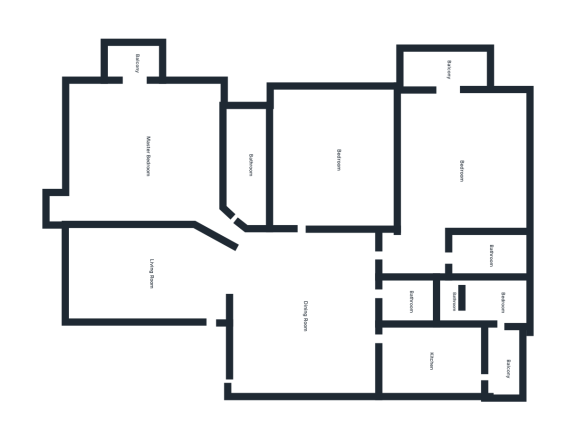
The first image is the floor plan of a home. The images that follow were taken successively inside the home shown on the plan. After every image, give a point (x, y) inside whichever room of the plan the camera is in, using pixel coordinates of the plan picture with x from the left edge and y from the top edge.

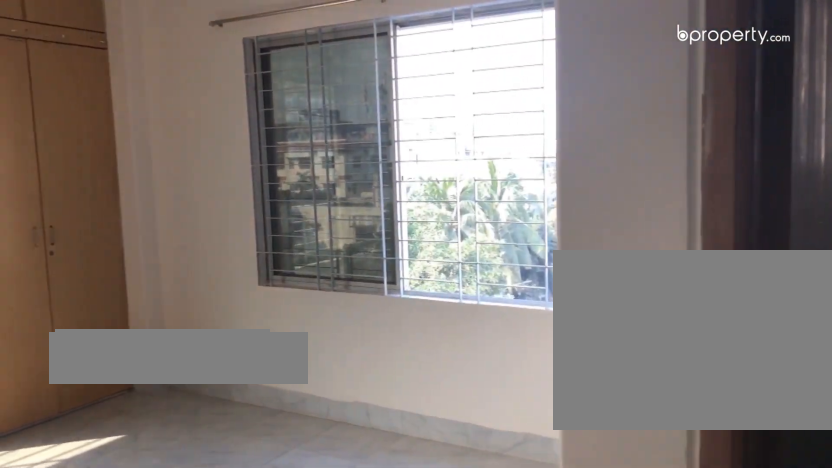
(474, 176)
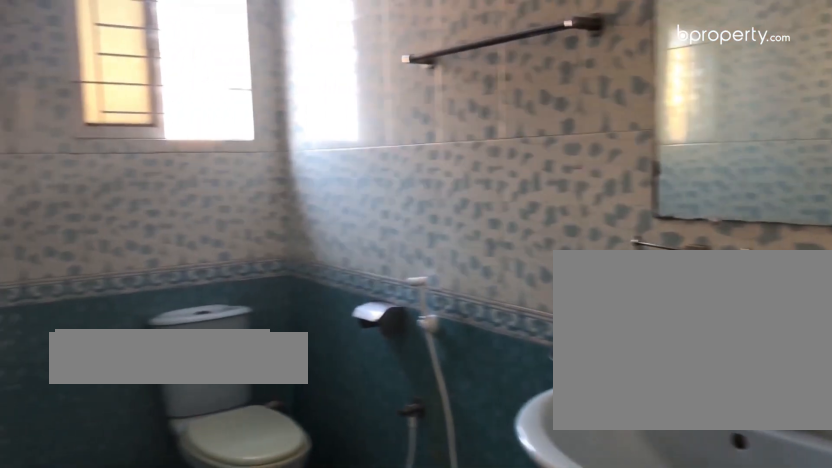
(505, 256)
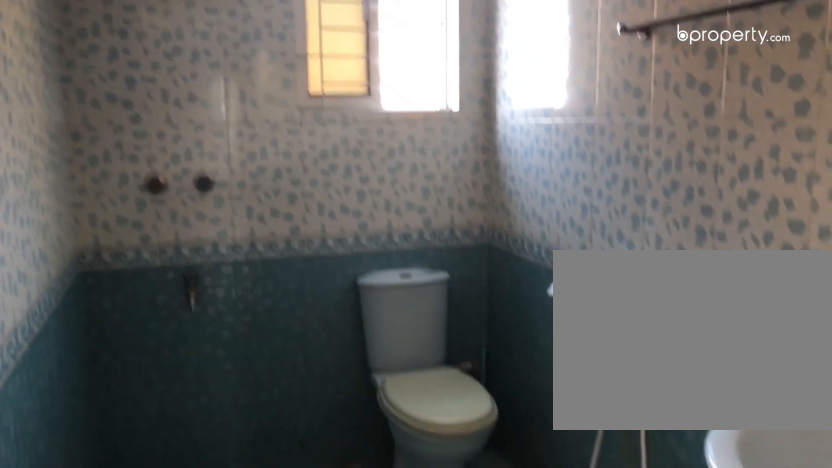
(505, 256)
